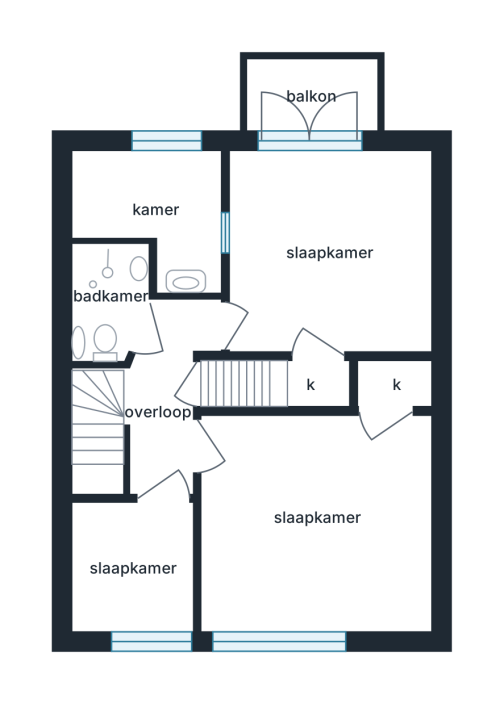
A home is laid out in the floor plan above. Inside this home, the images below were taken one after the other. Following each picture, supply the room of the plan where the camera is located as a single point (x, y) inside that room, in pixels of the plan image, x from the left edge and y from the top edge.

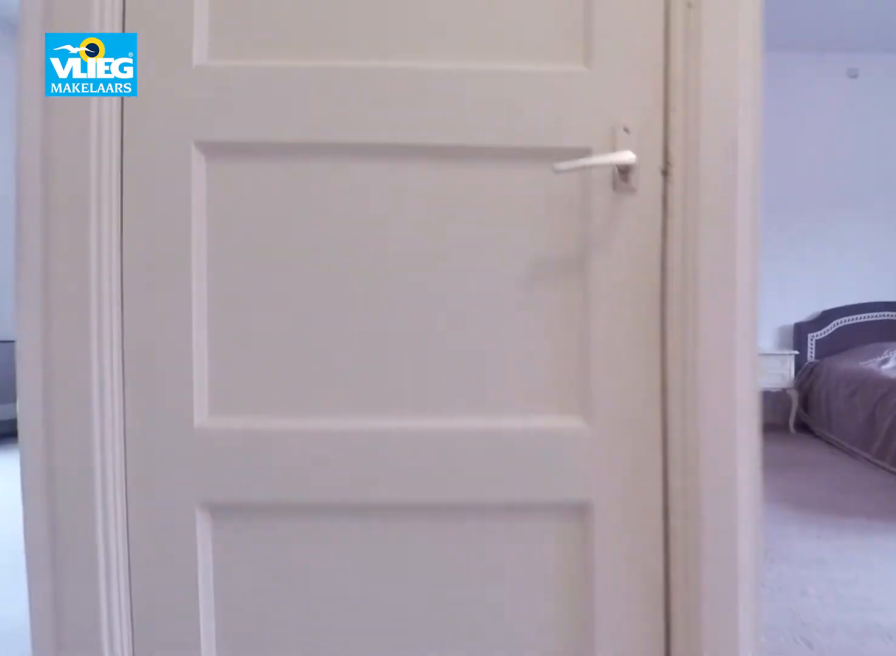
(152, 406)
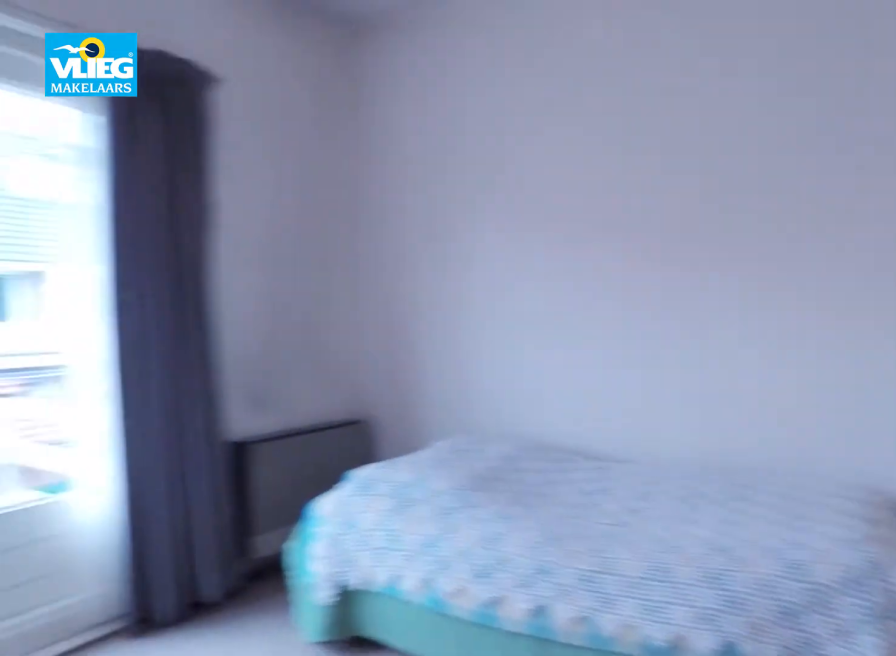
(301, 333)
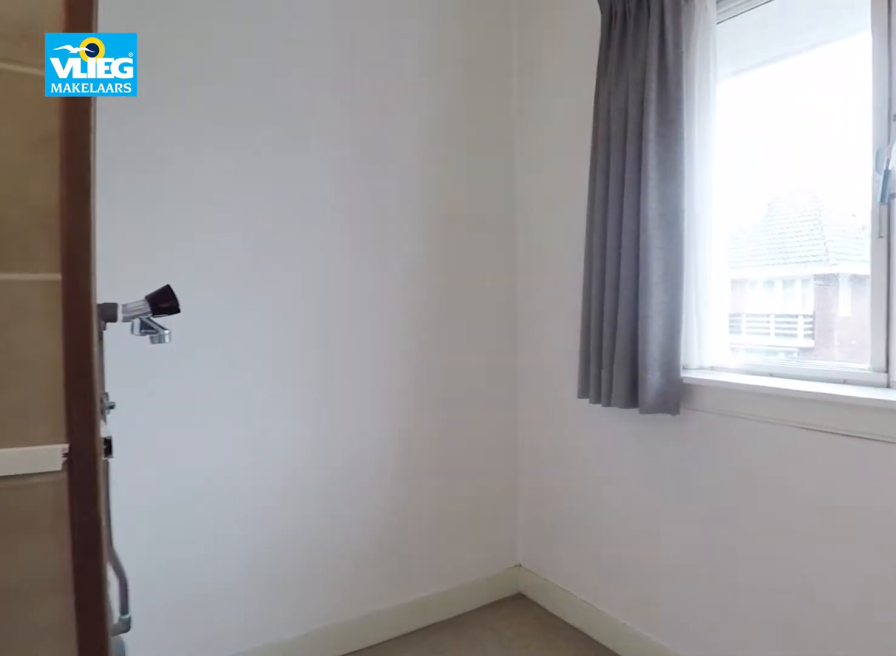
(137, 196)
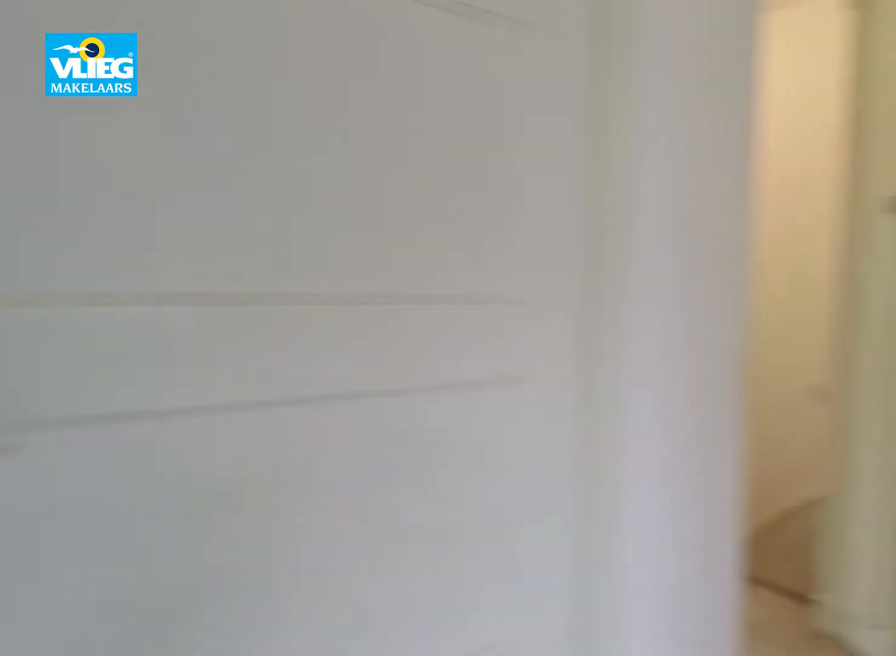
(301, 333)
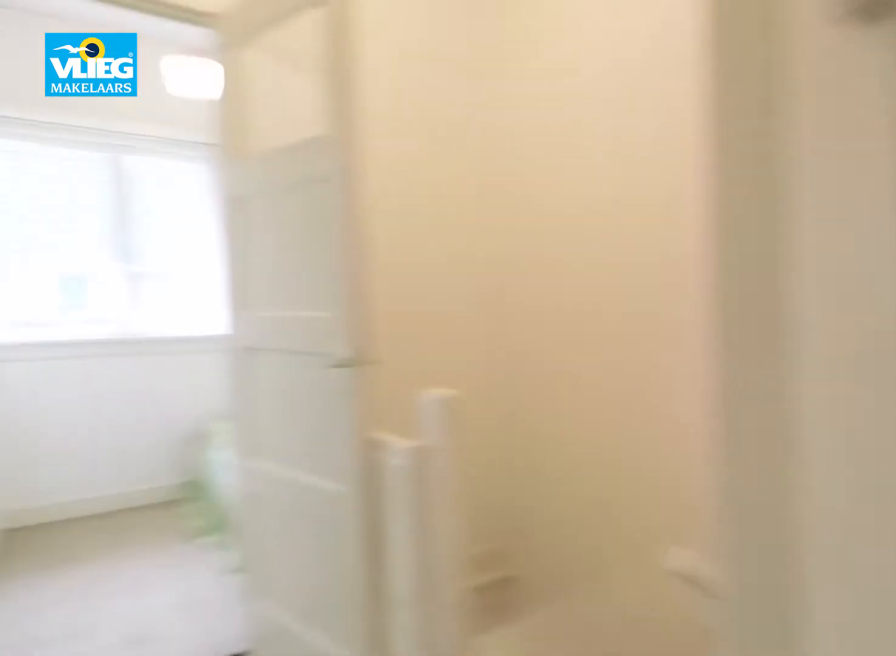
(152, 405)
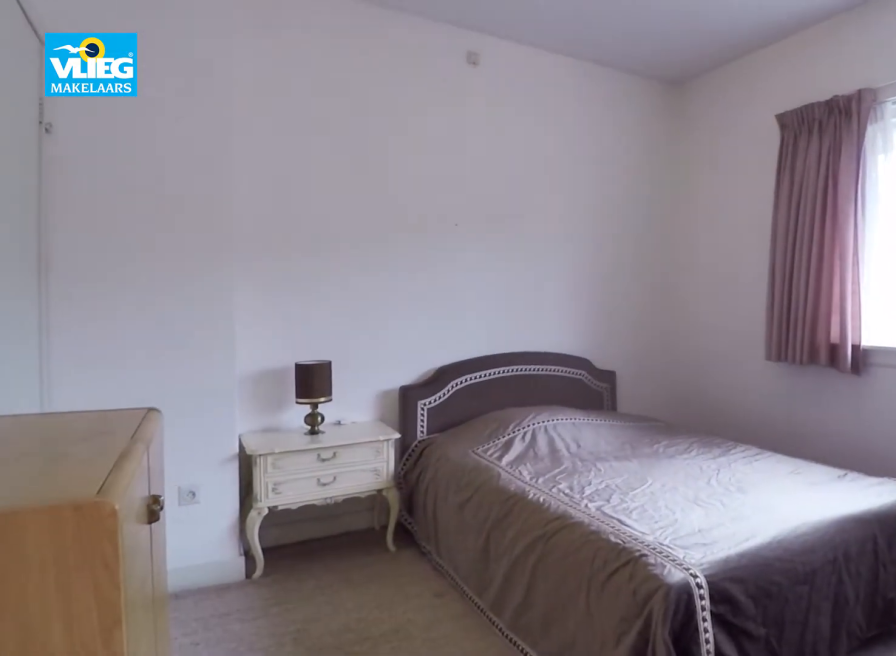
(353, 610)
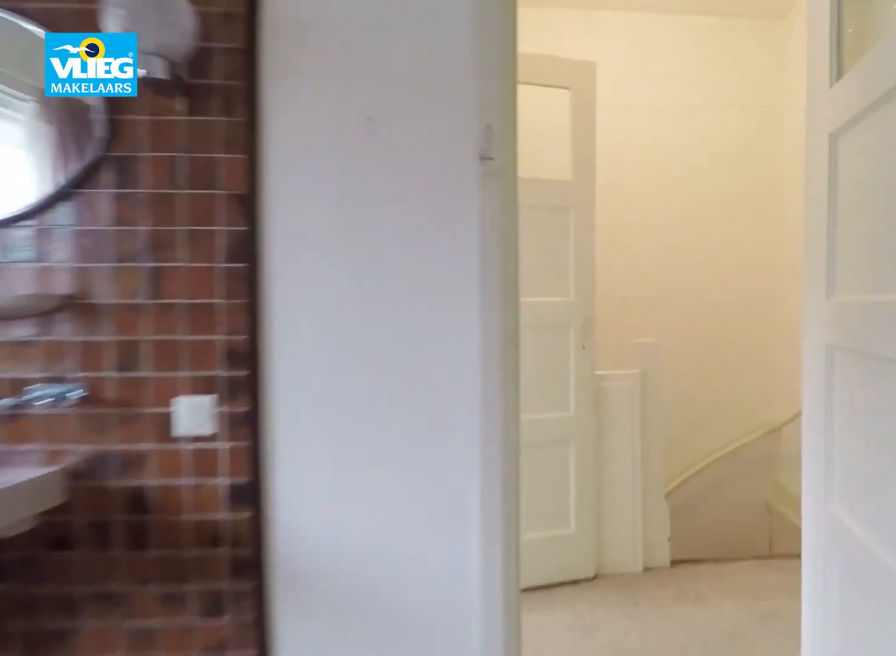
(353, 610)
